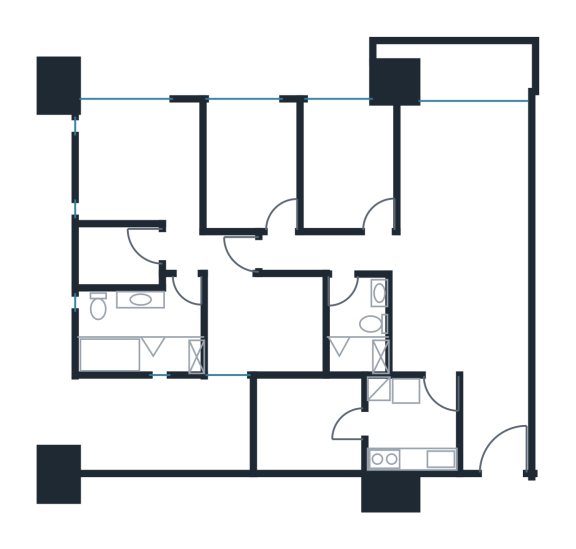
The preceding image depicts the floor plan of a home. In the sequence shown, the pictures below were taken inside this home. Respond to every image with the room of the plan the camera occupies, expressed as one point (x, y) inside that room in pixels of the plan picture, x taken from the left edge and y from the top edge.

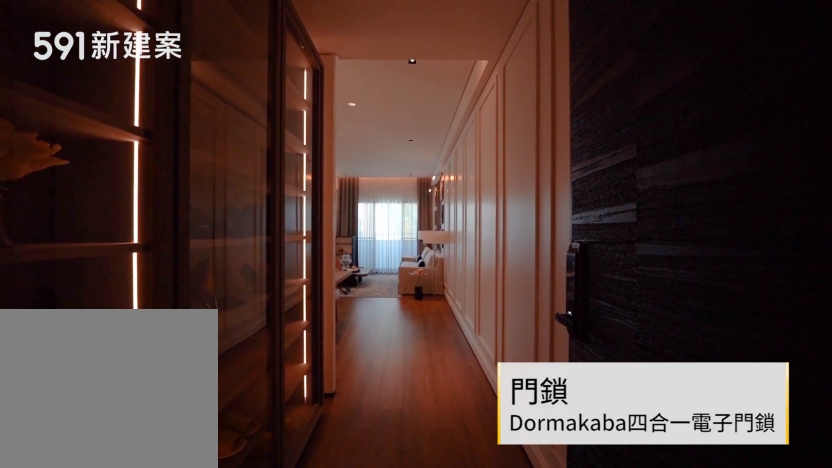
(495, 421)
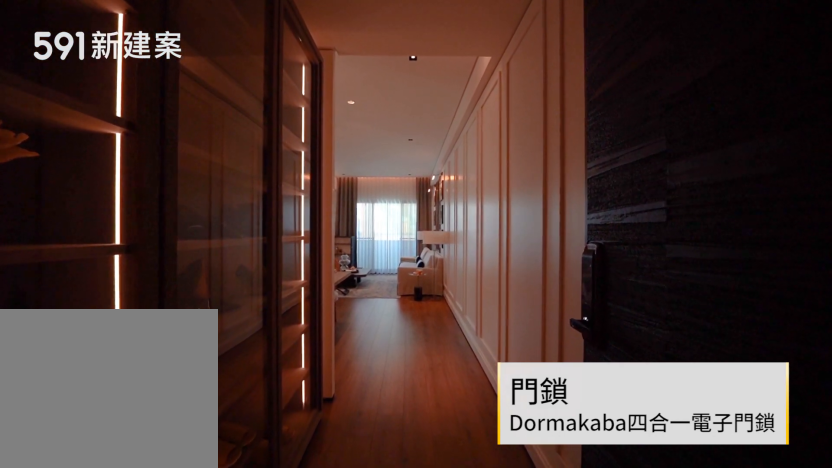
(495, 421)
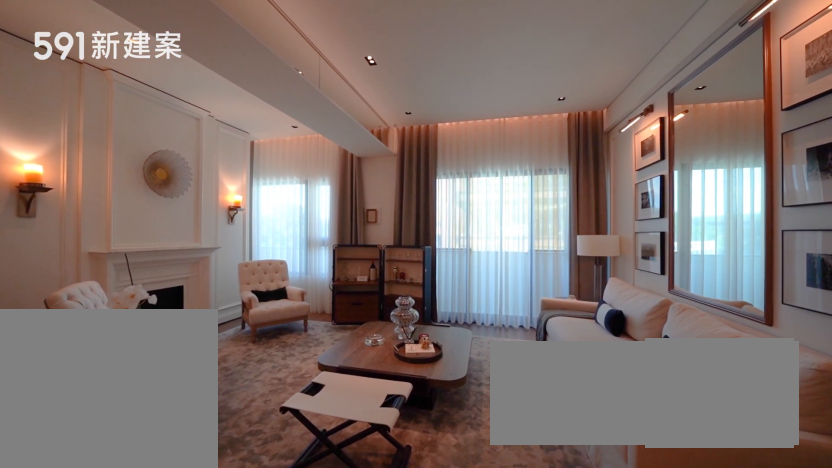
(413, 166)
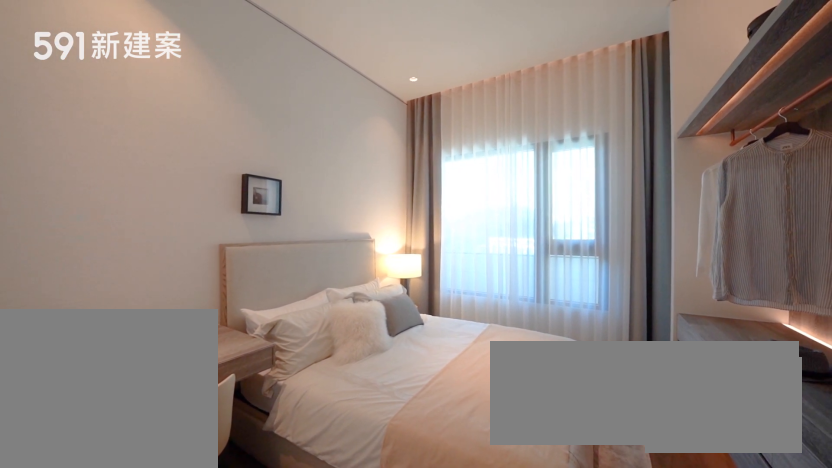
(247, 161)
